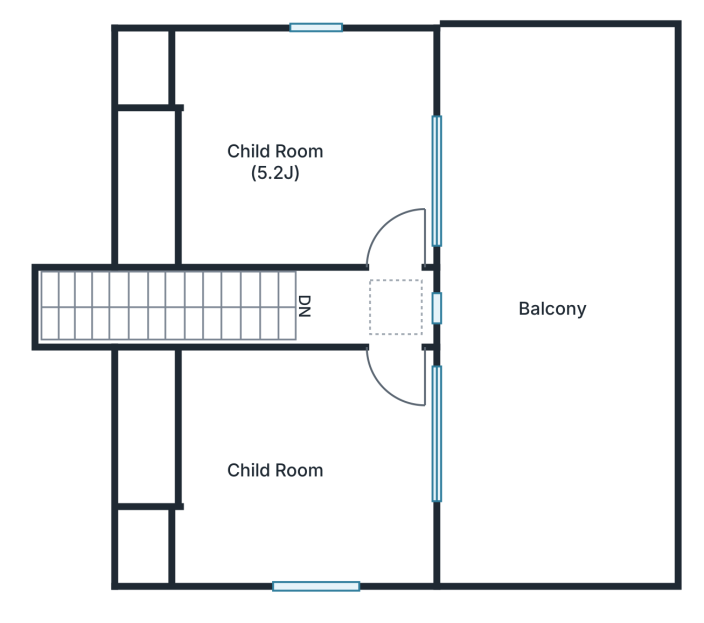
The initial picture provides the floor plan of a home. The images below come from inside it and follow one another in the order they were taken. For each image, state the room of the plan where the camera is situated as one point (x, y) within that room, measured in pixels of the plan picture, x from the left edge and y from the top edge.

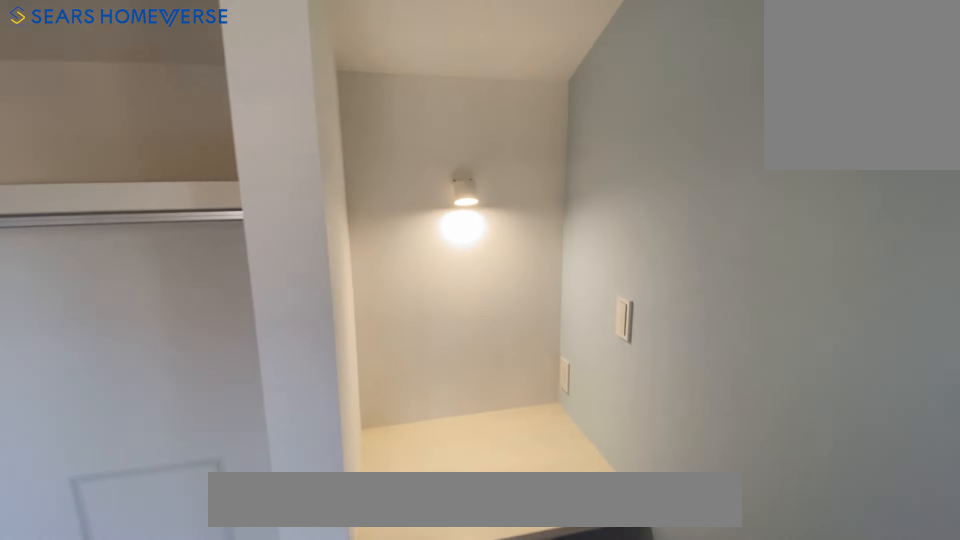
(291, 159)
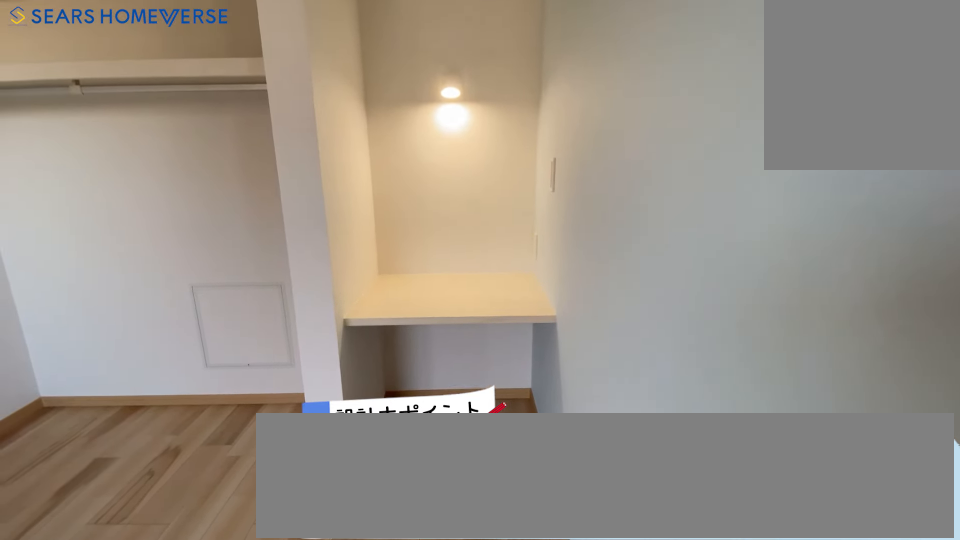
(291, 159)
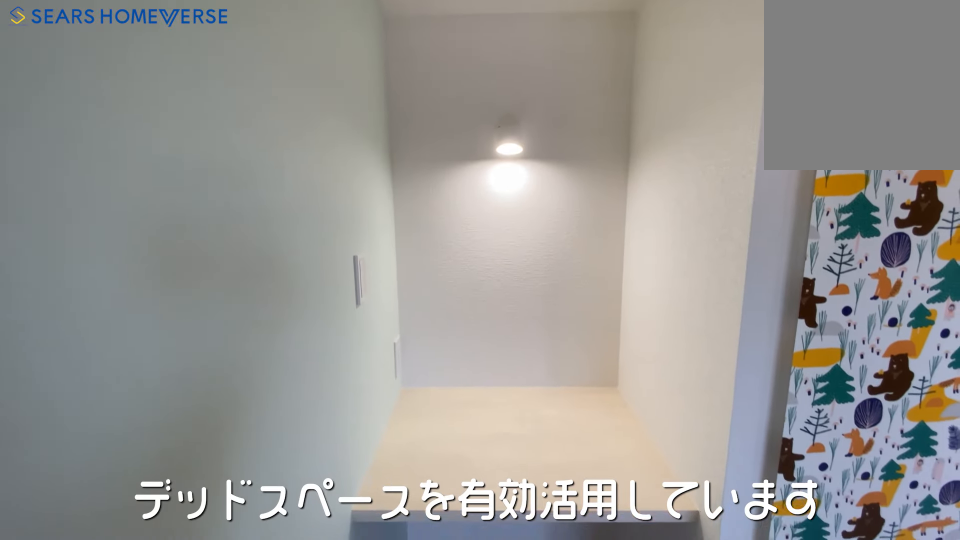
(300, 449)
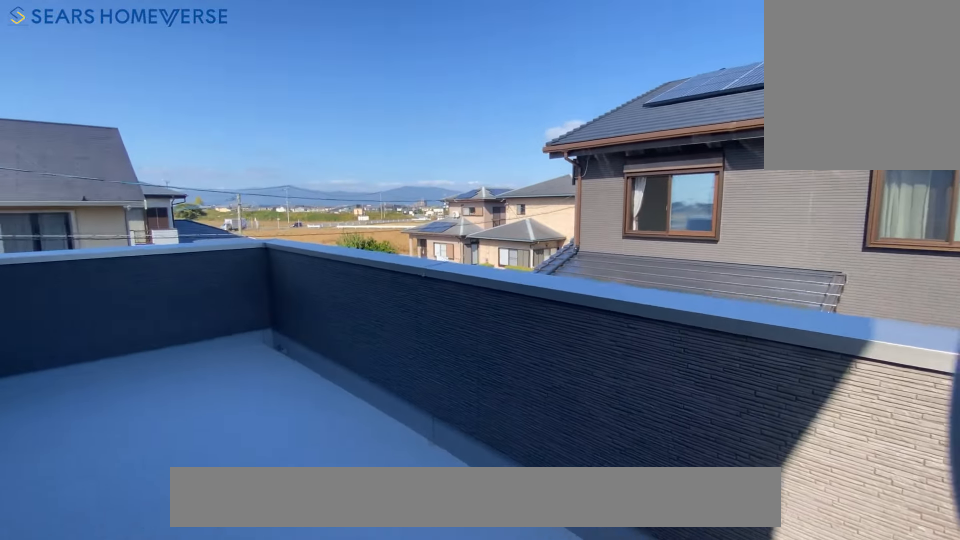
(554, 309)
